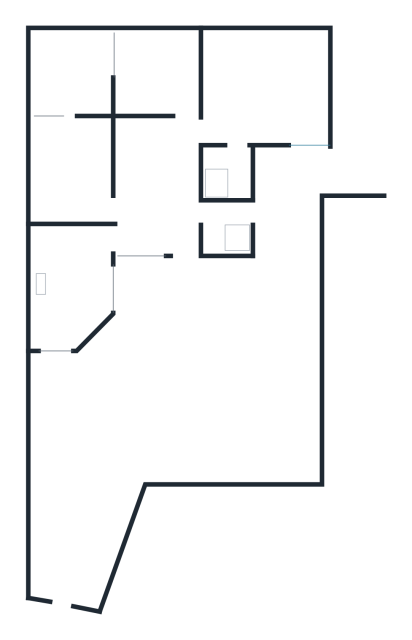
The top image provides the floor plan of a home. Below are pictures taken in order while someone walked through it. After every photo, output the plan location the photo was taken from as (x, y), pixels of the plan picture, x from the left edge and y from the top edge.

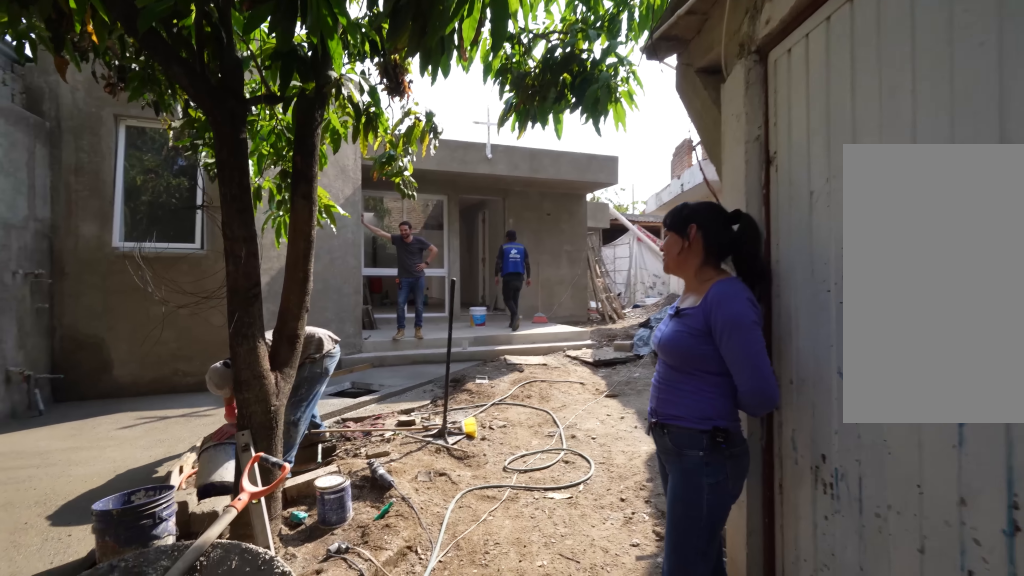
(108, 498)
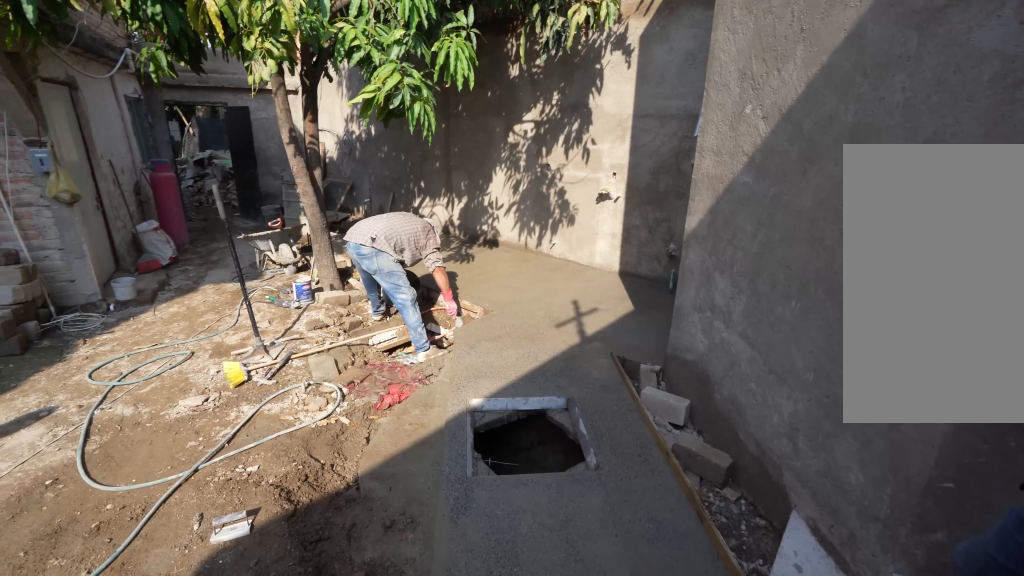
(141, 362)
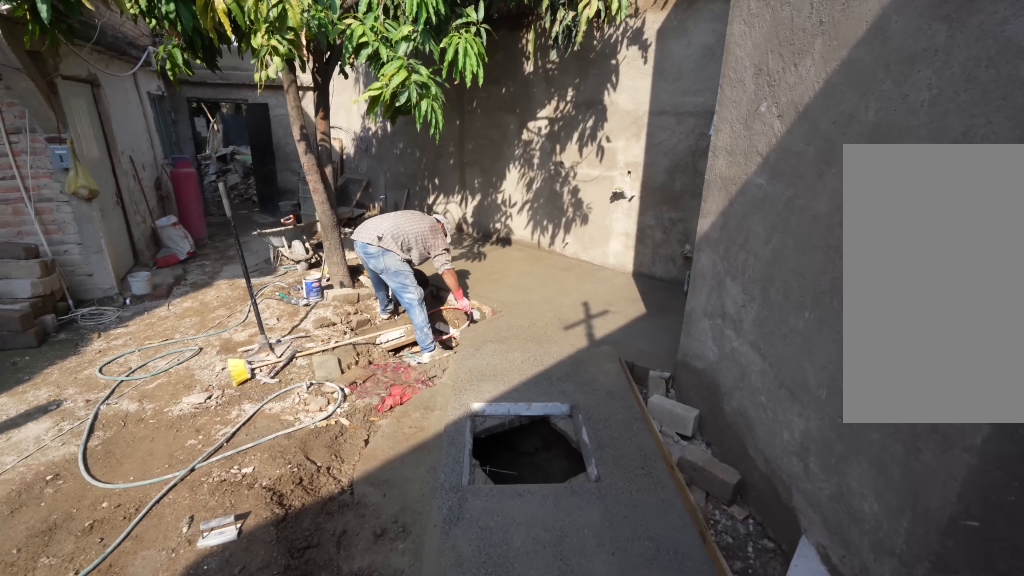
(143, 360)
